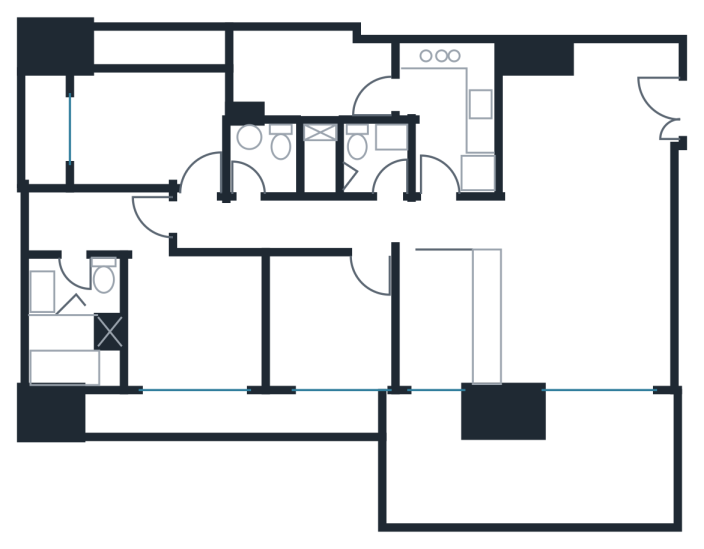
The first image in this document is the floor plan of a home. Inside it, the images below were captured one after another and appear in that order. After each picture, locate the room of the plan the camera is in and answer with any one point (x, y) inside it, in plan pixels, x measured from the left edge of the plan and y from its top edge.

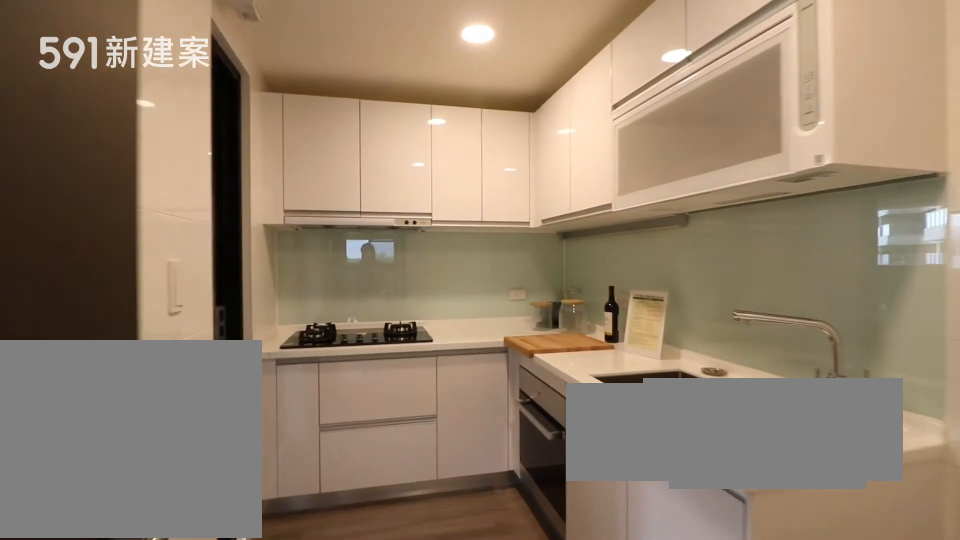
(453, 111)
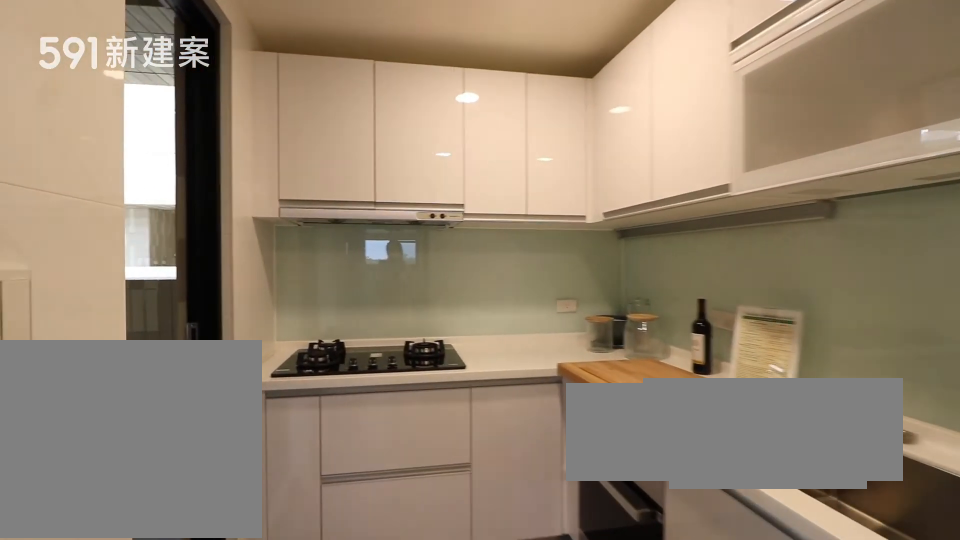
(453, 111)
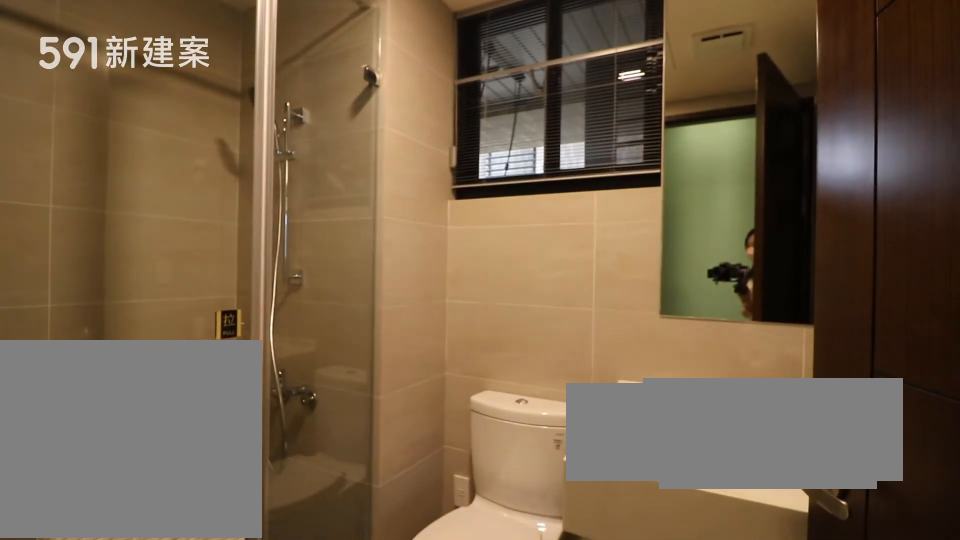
(351, 155)
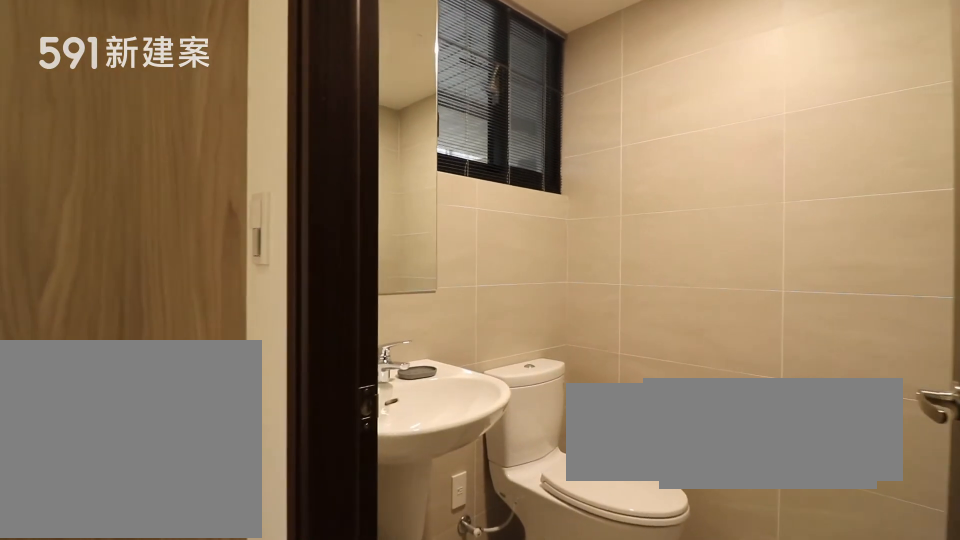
(265, 154)
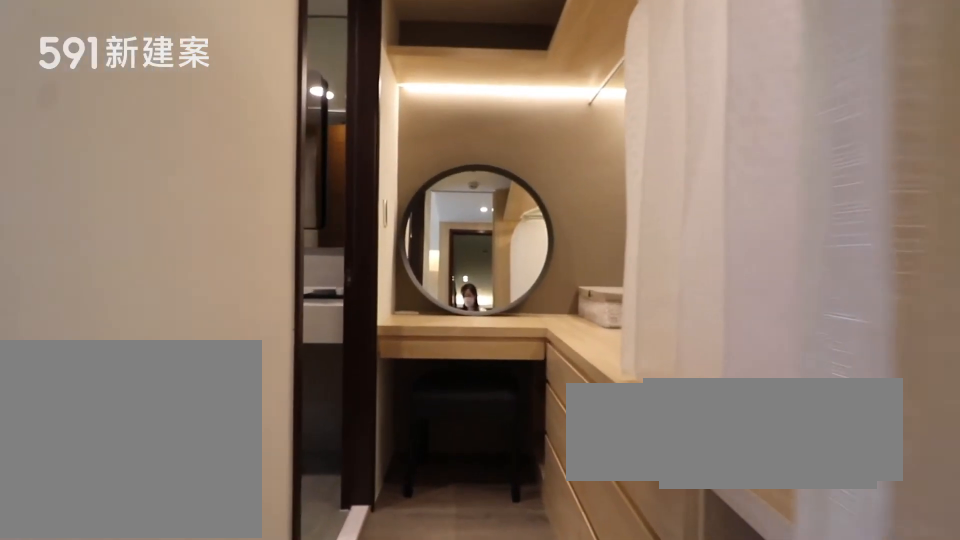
(91, 221)
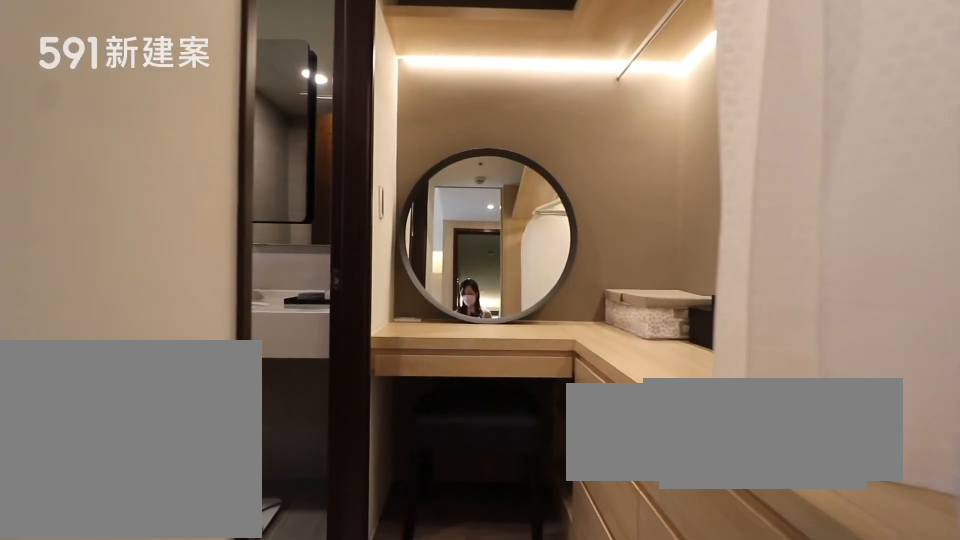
(91, 221)
